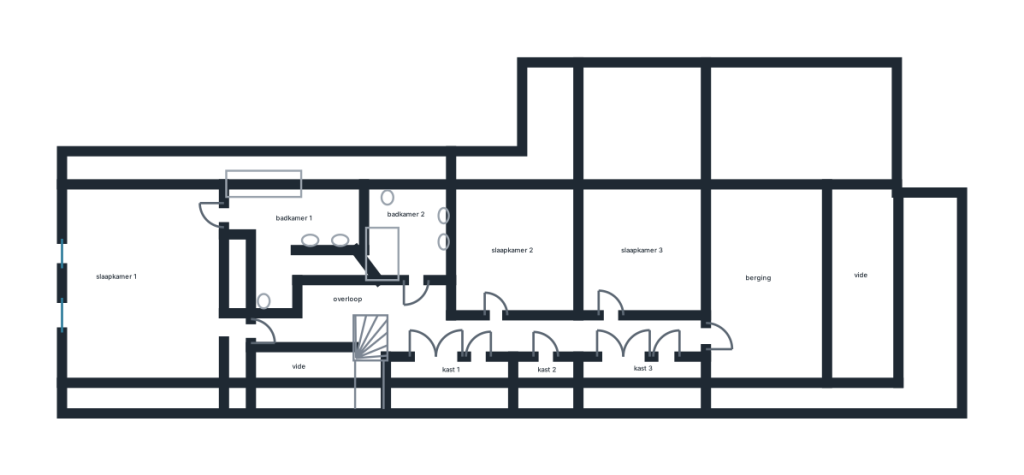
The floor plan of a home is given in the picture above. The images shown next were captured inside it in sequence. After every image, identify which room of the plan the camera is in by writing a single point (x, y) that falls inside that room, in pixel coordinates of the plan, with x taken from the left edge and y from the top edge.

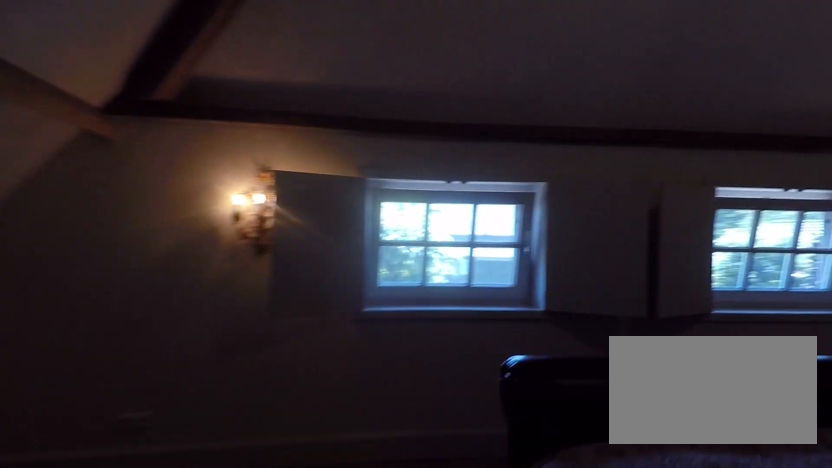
(152, 286)
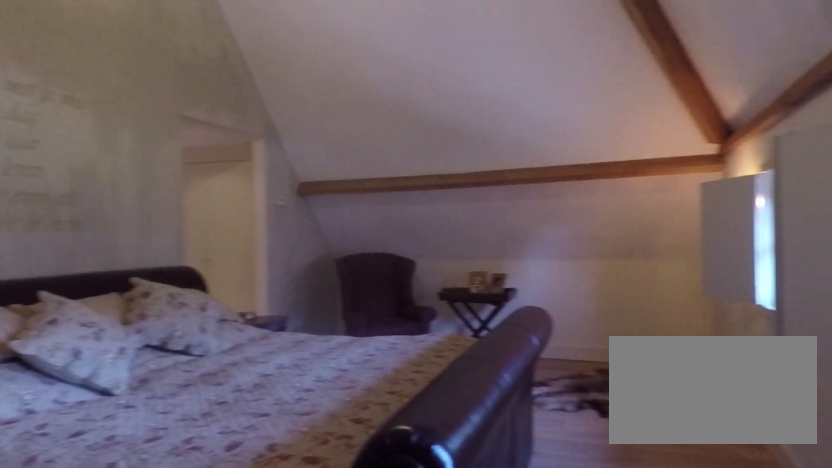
(152, 286)
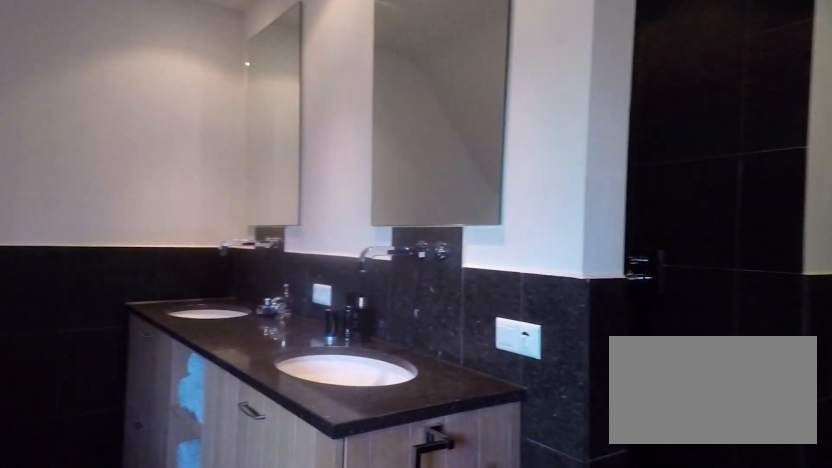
(295, 228)
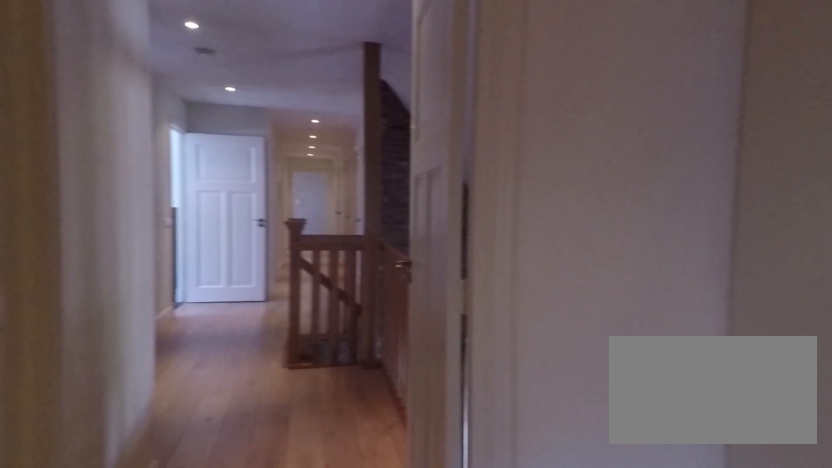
(152, 286)
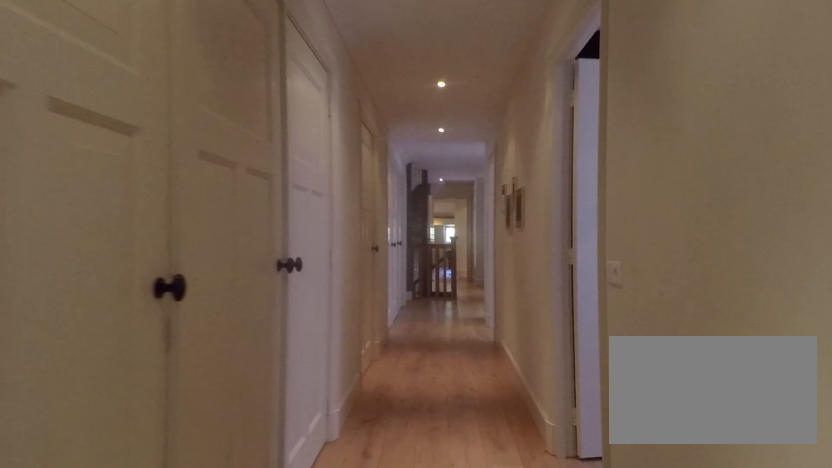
(457, 325)
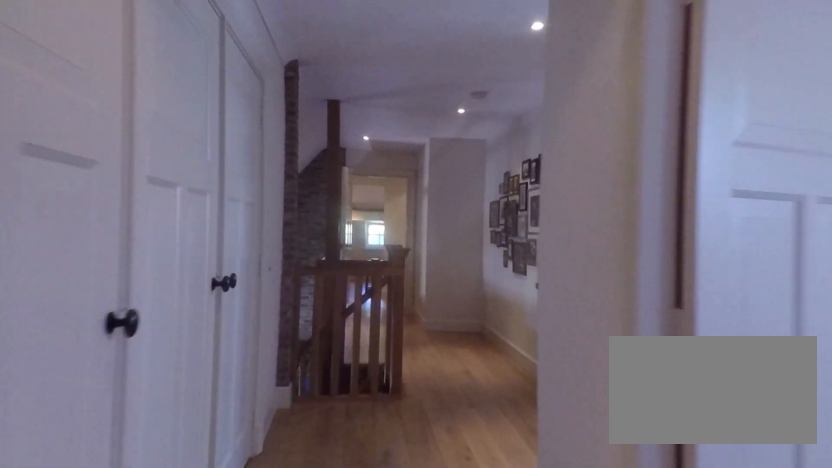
(457, 325)
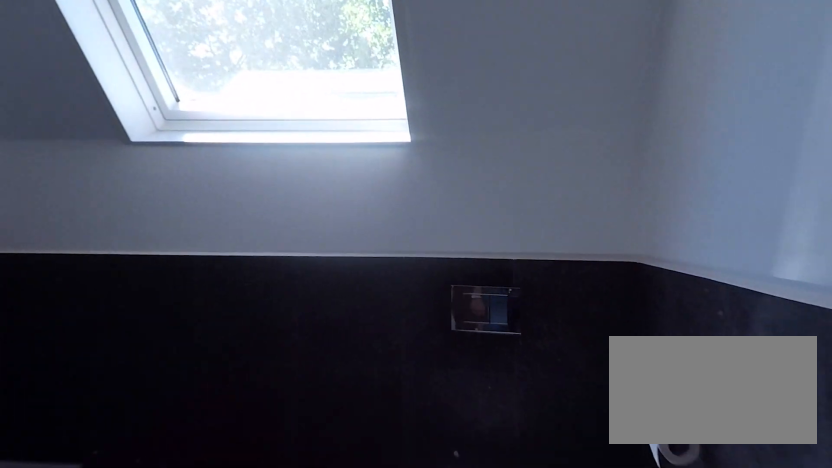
(407, 231)
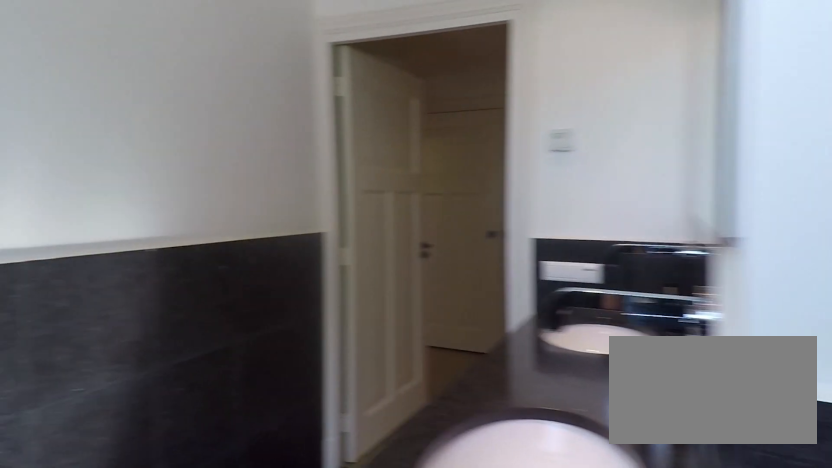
(407, 231)
